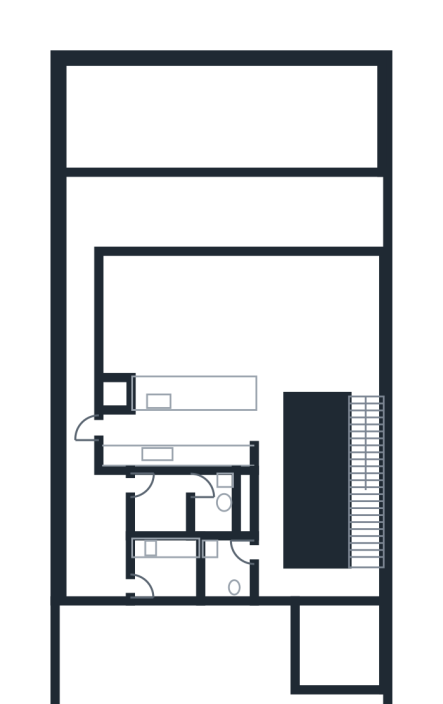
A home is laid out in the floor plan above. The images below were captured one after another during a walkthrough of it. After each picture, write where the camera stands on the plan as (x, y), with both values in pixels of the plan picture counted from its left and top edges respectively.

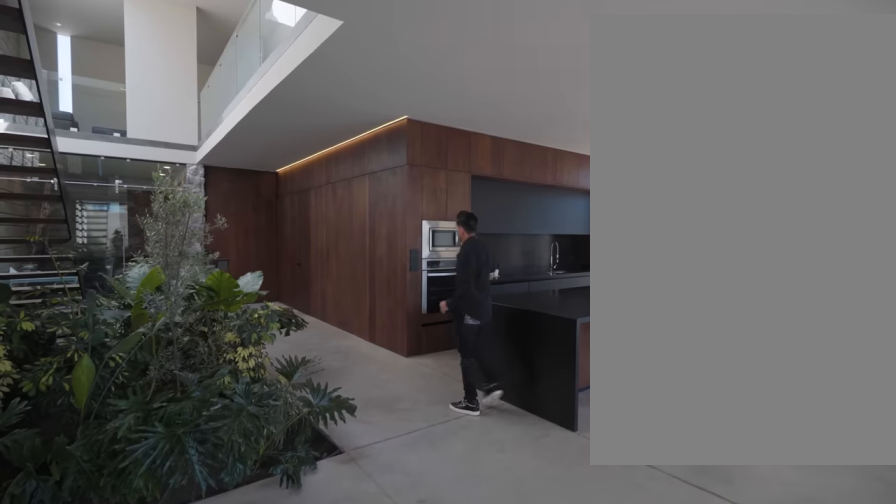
(311, 312)
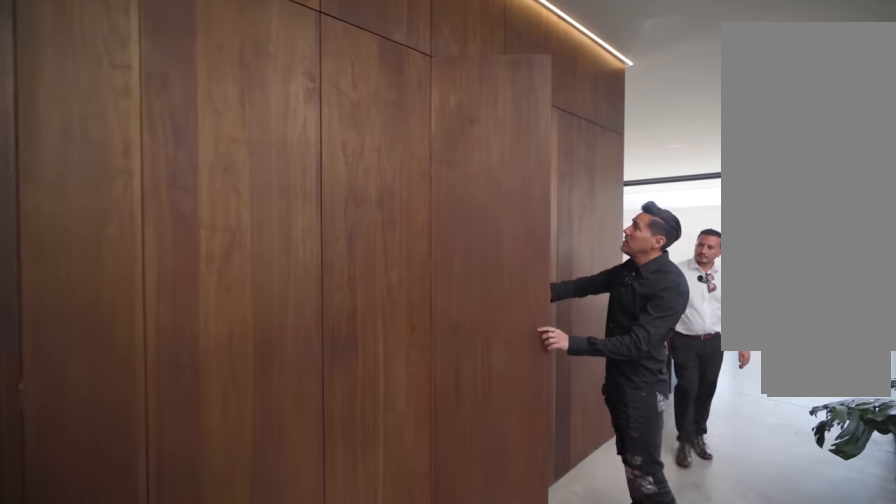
(289, 568)
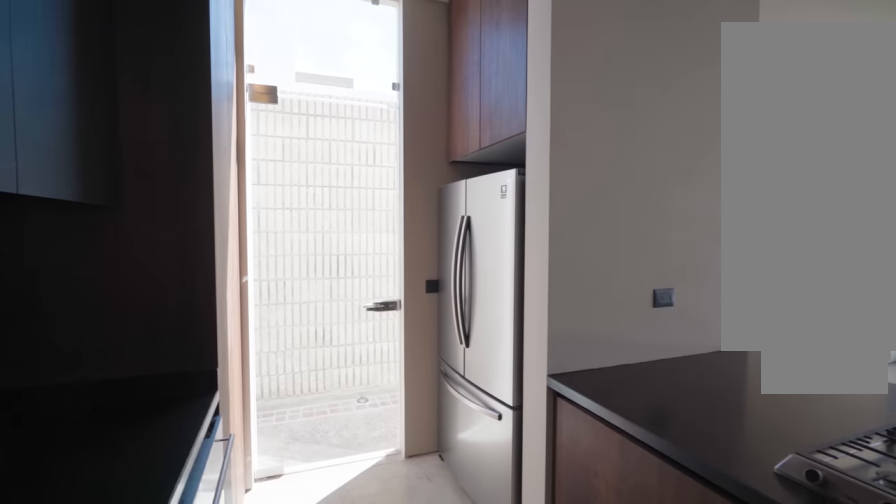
(214, 429)
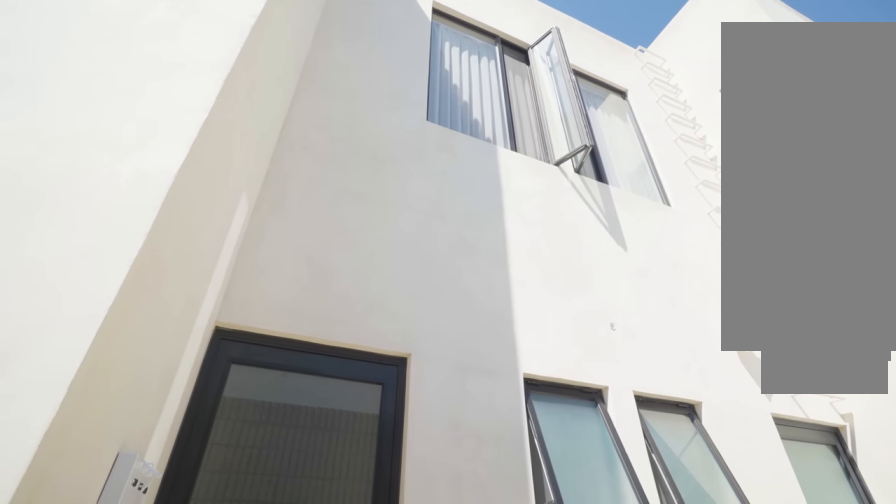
(81, 510)
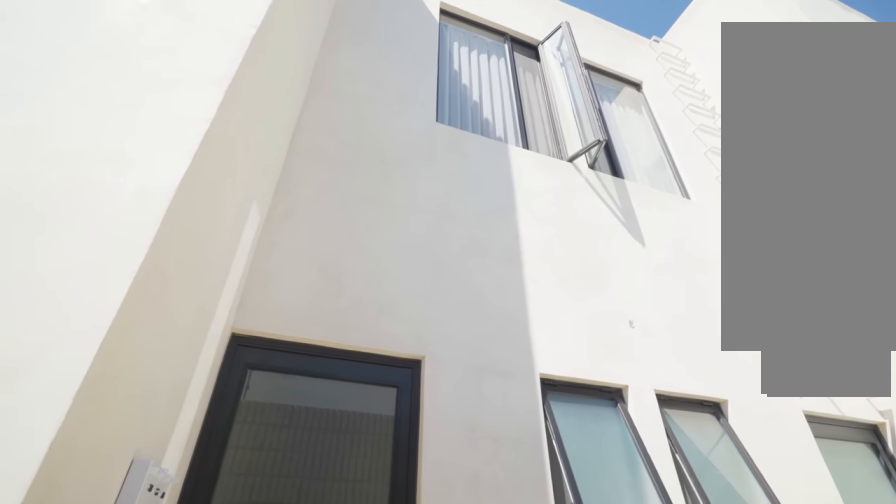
(81, 510)
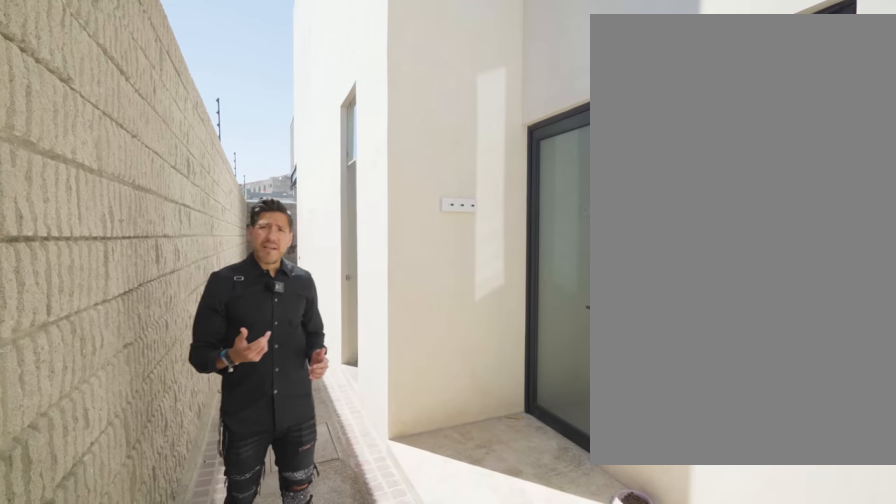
(86, 568)
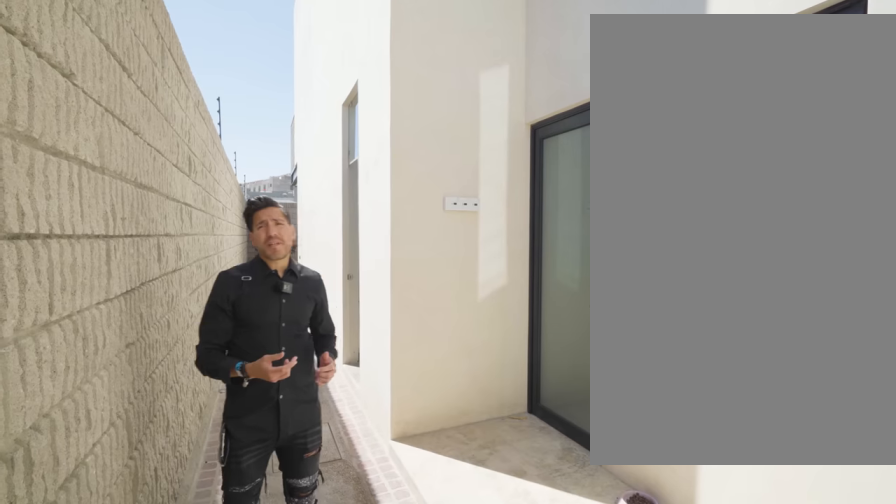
(86, 568)
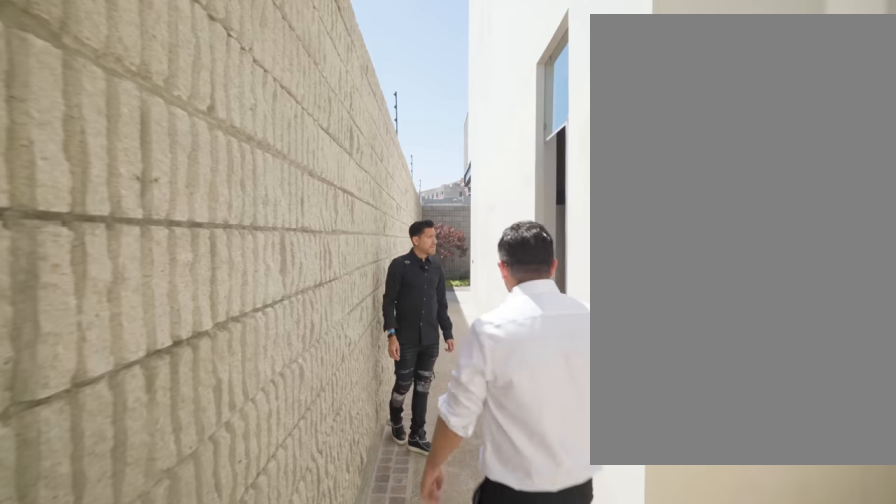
(76, 534)
